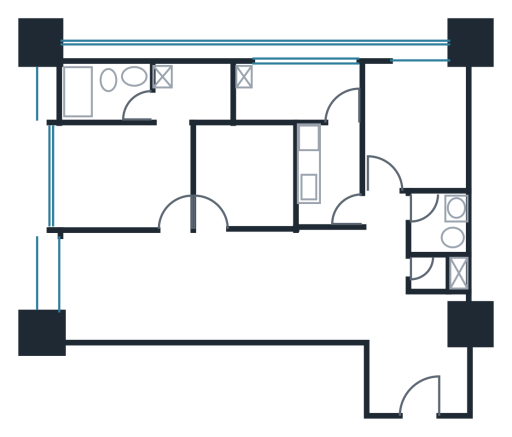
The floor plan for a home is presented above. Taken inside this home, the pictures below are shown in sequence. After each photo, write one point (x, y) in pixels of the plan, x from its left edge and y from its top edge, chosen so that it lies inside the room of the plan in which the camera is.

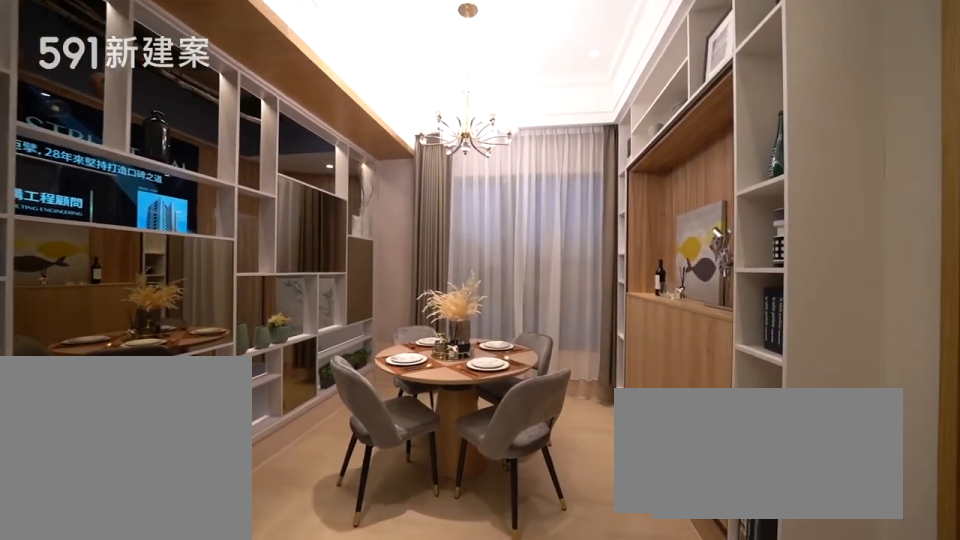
(107, 285)
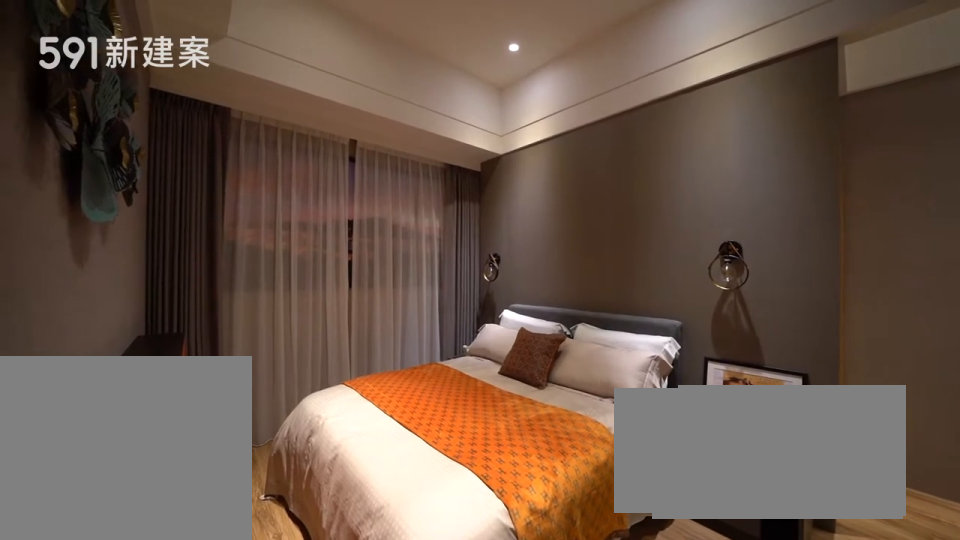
(138, 154)
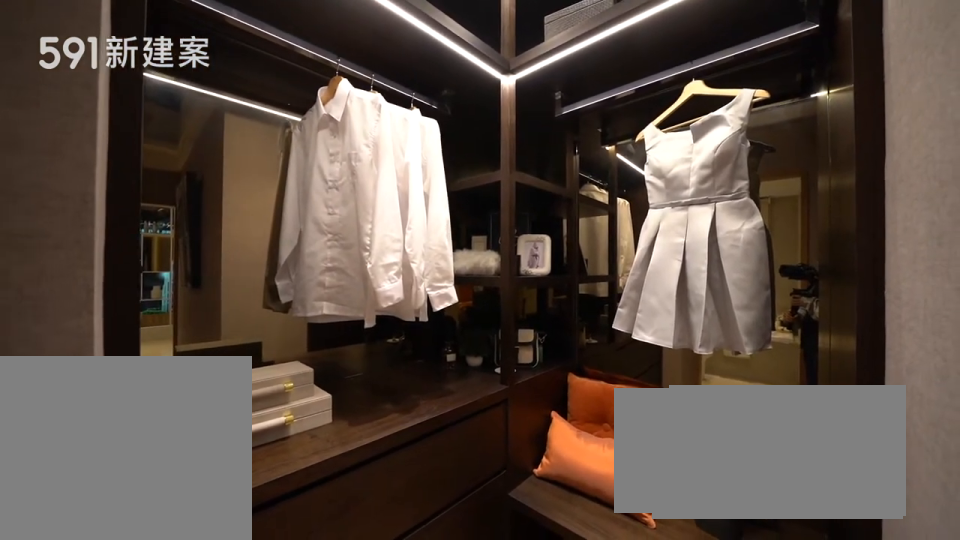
(138, 154)
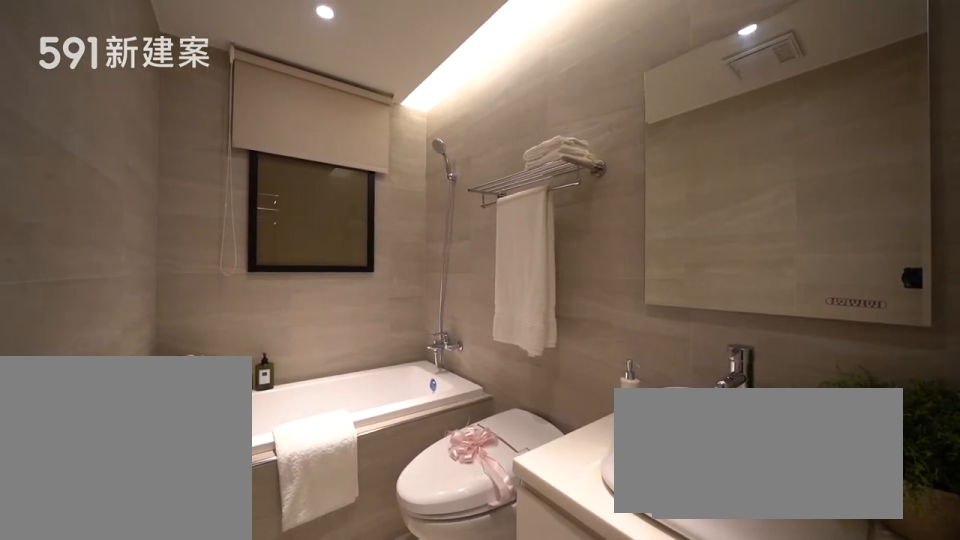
(104, 91)
